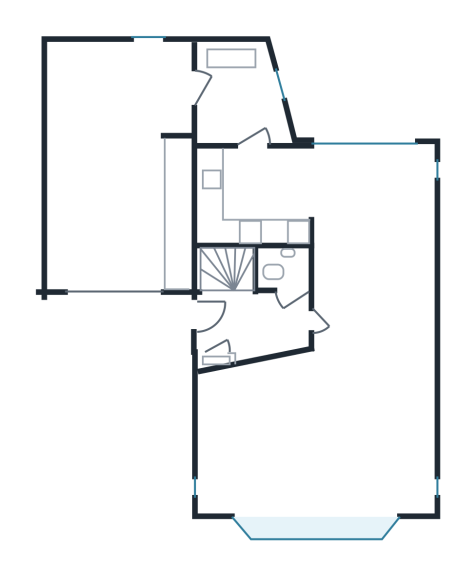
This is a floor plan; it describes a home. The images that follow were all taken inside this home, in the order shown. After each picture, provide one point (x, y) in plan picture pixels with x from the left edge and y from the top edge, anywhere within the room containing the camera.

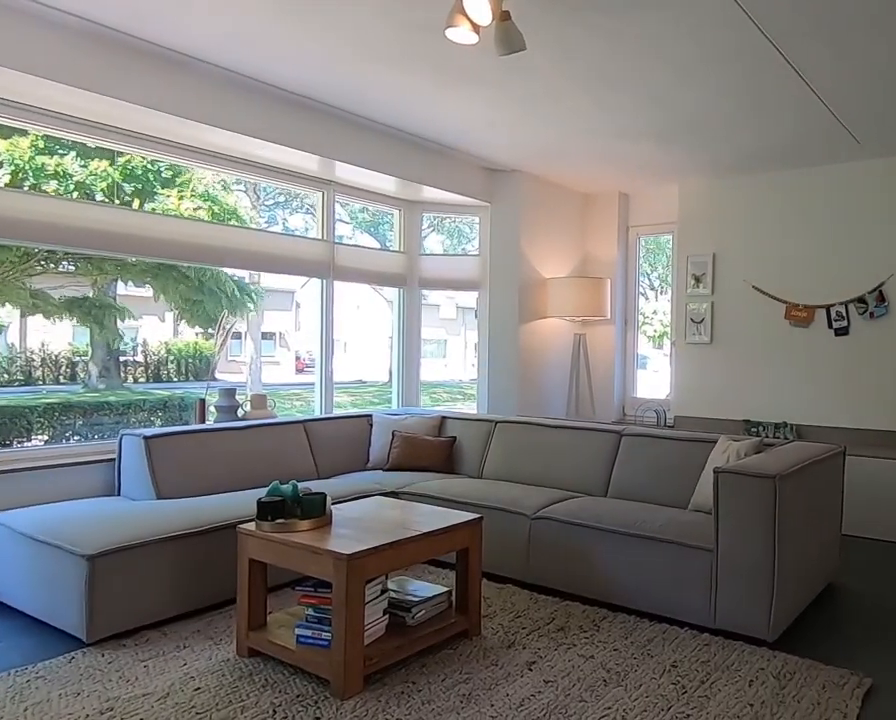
(318, 440)
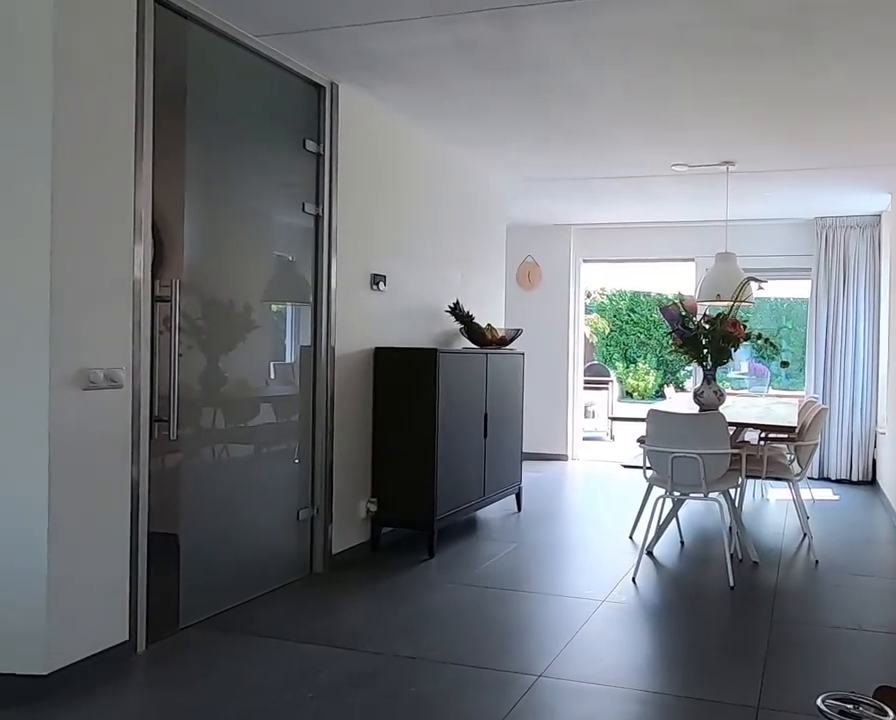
(318, 440)
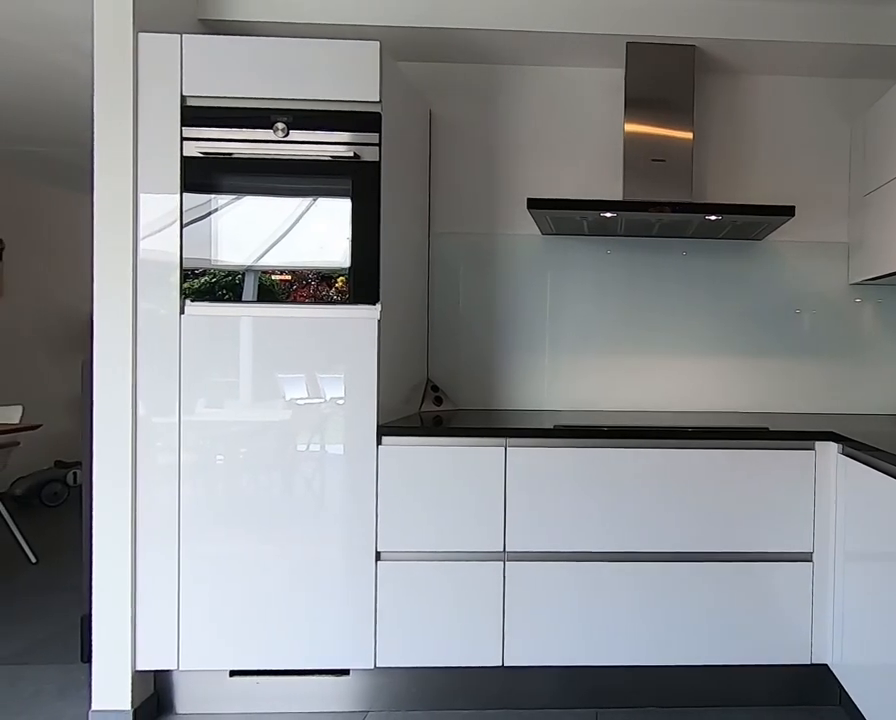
(267, 182)
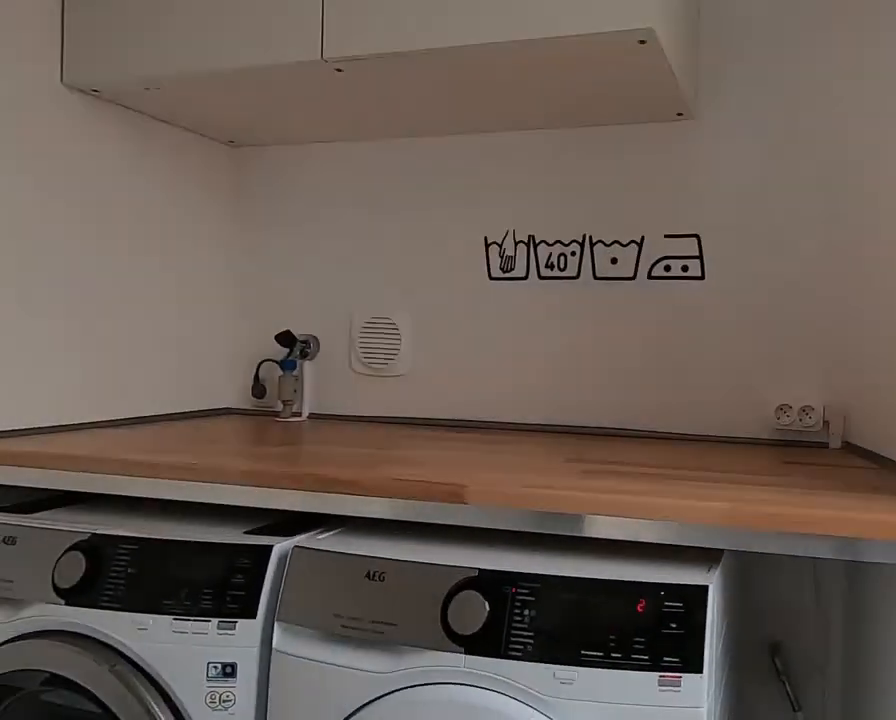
(237, 95)
